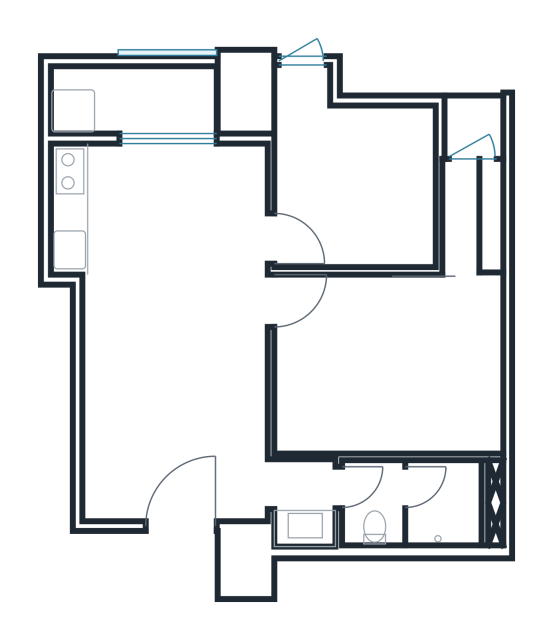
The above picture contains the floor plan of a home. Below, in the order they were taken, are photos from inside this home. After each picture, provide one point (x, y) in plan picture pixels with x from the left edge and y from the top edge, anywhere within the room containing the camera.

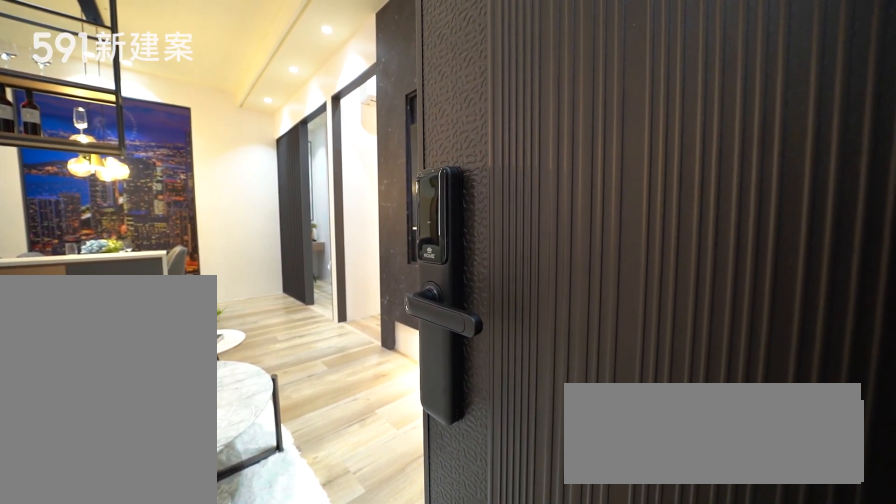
(182, 494)
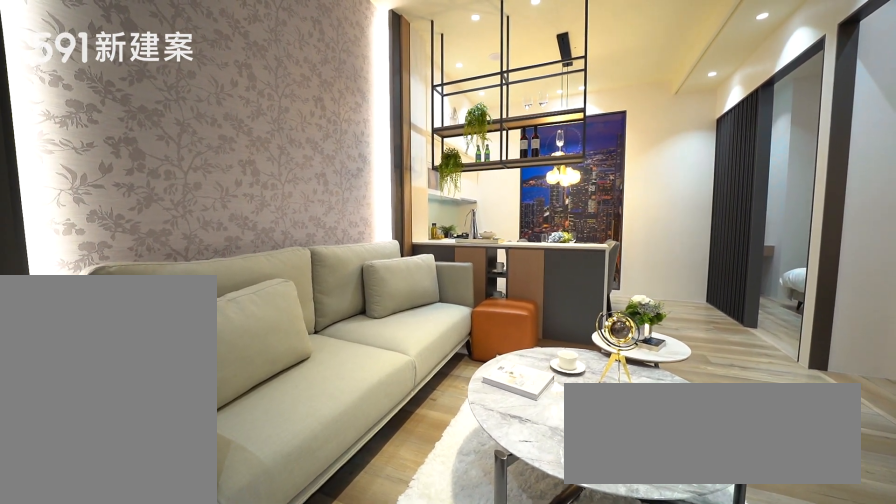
(173, 399)
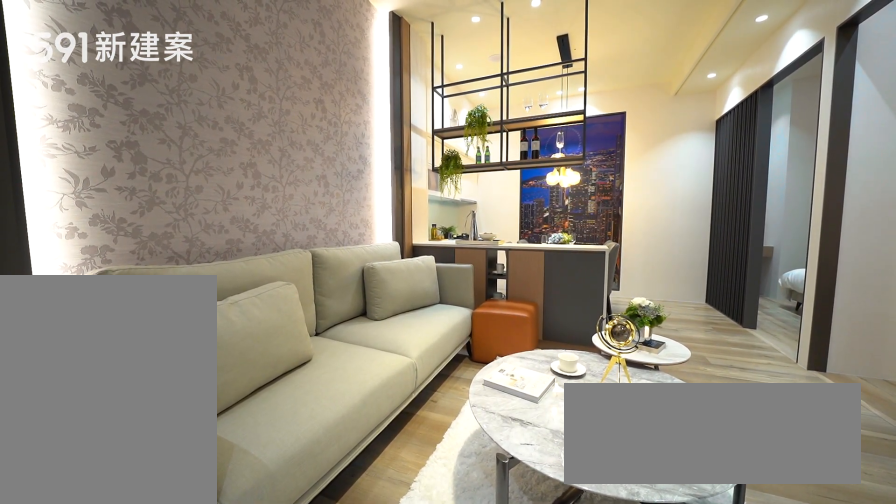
(173, 399)
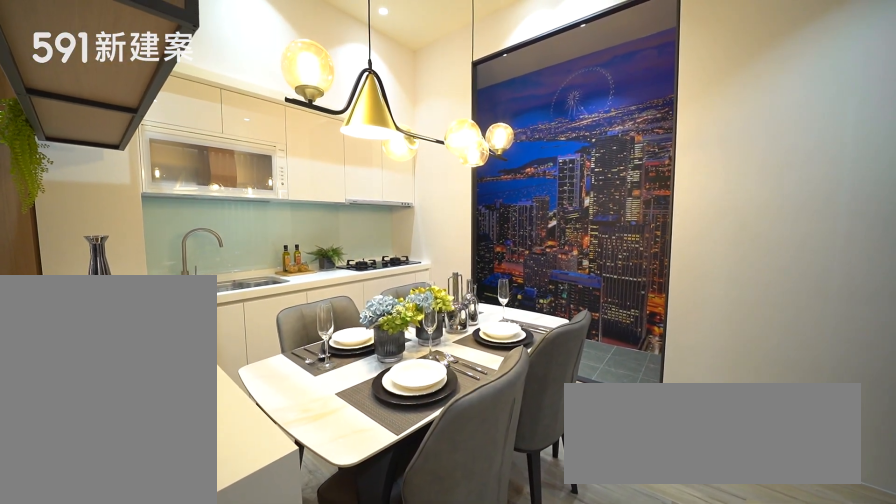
(178, 205)
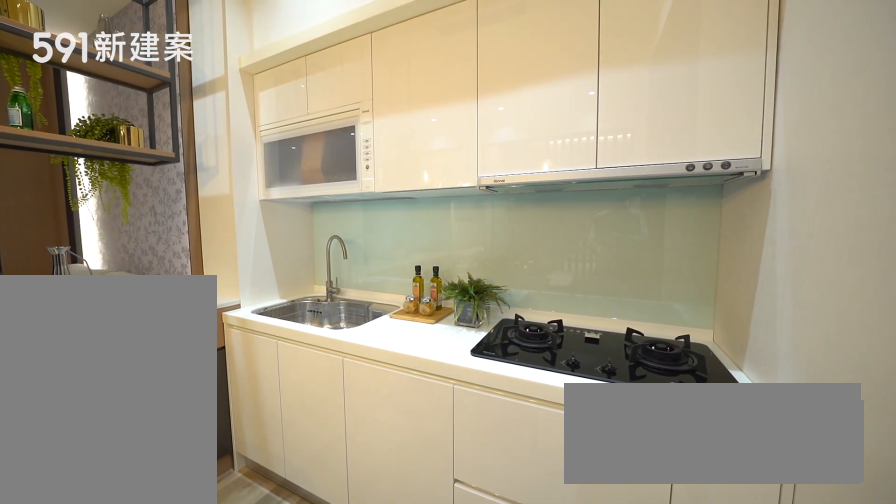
(88, 212)
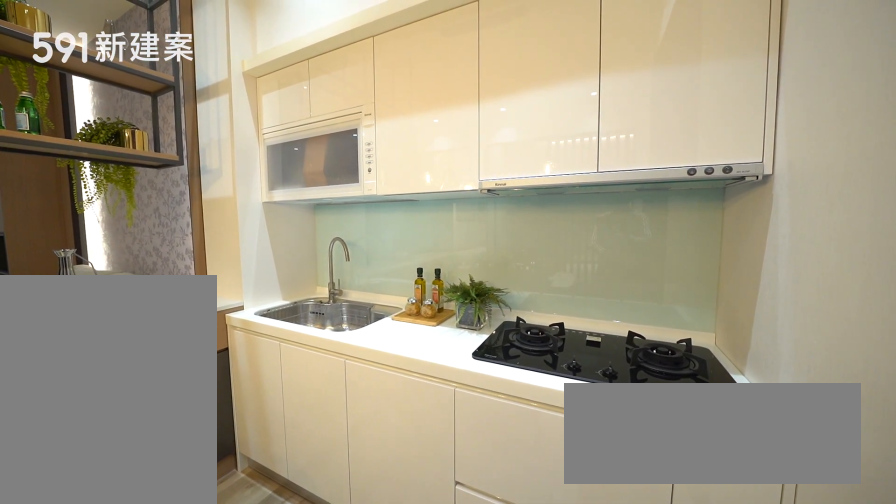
(88, 212)
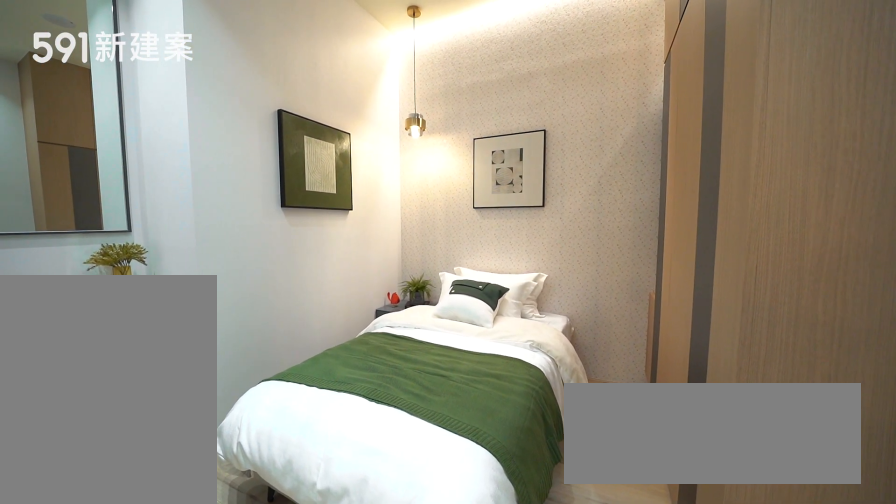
(358, 183)
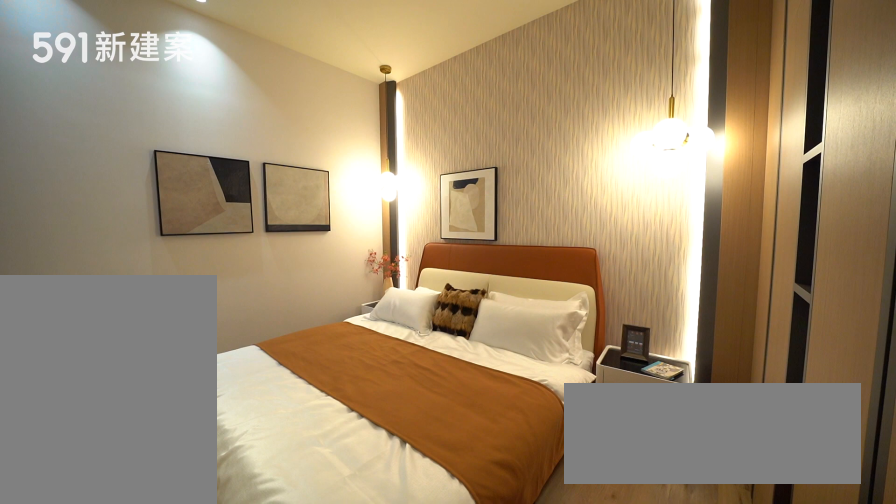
(389, 360)
